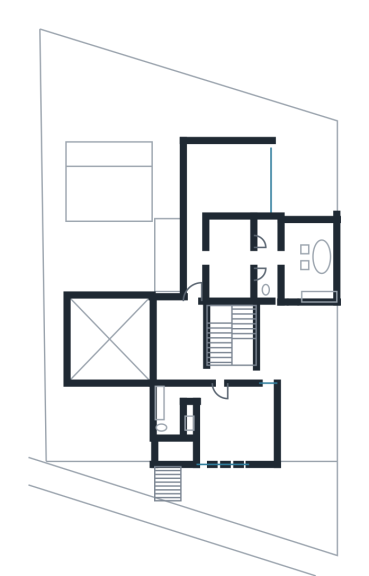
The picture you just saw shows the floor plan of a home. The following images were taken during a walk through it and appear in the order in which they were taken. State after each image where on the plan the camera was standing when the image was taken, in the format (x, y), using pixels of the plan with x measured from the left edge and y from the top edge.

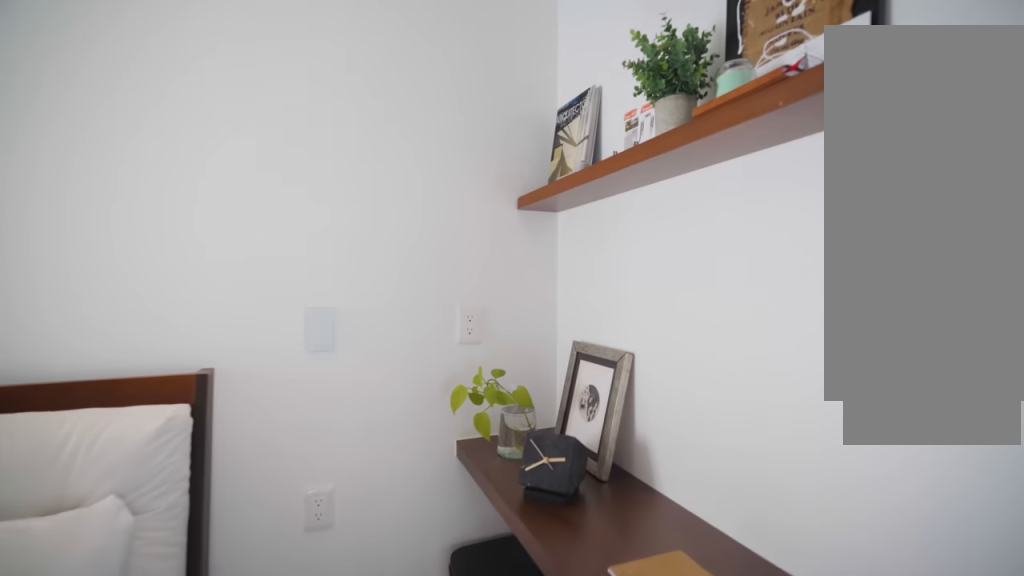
(237, 444)
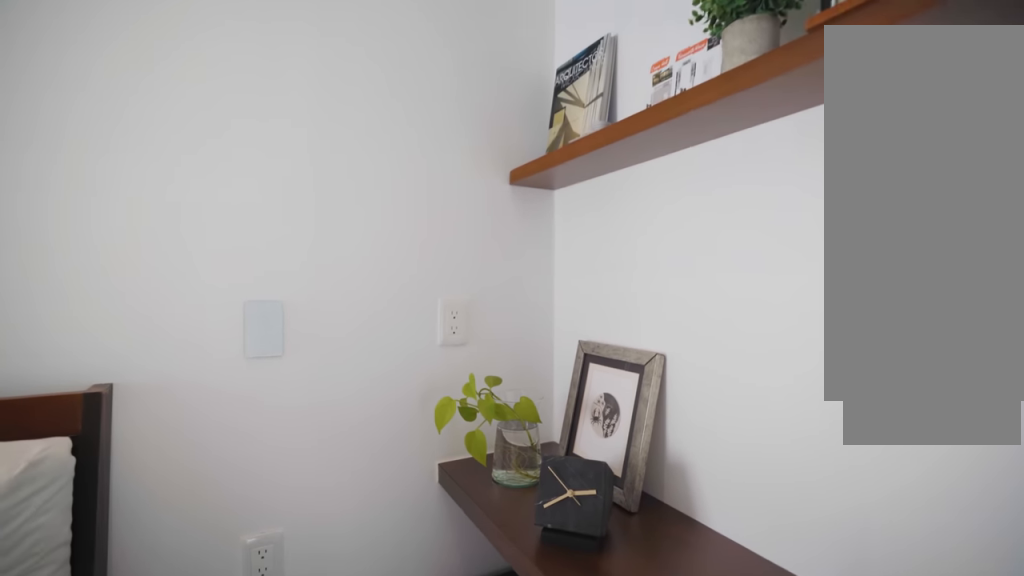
(250, 446)
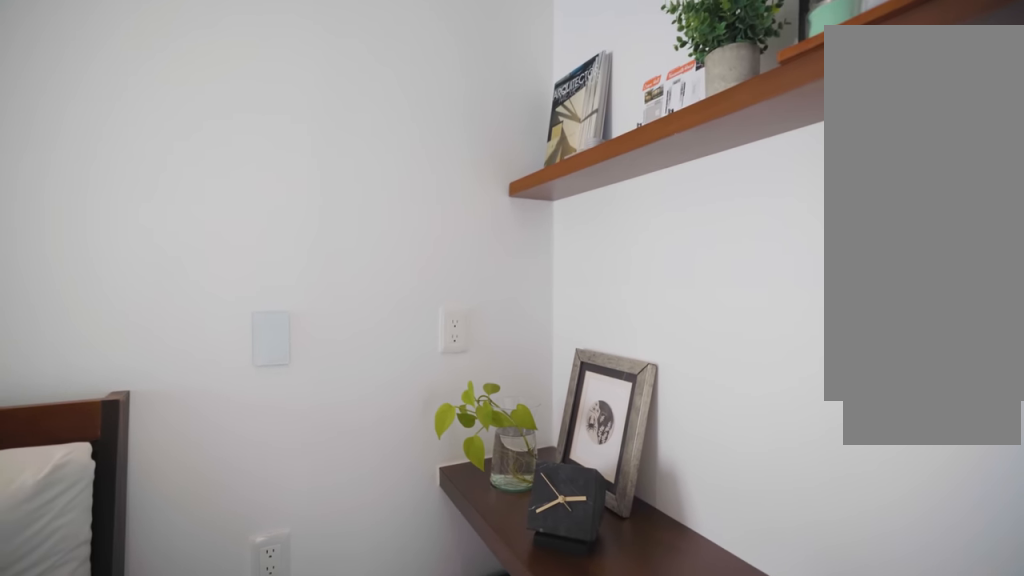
(250, 446)
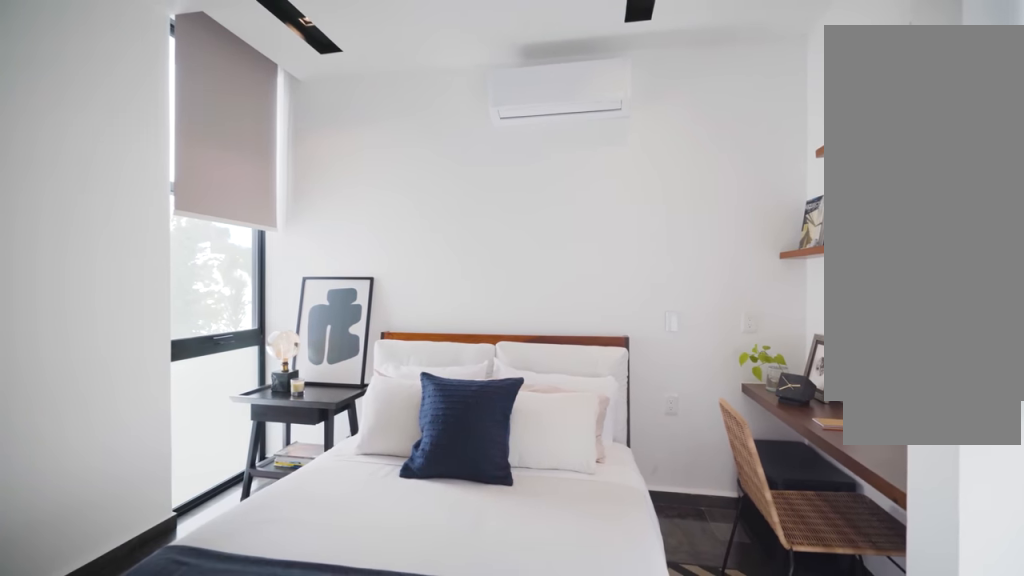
(229, 445)
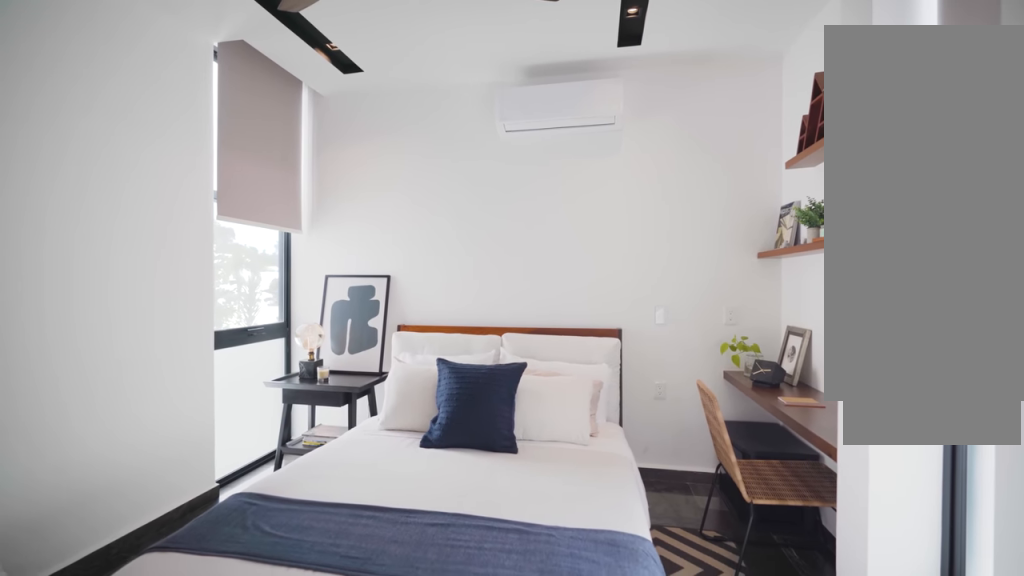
(219, 443)
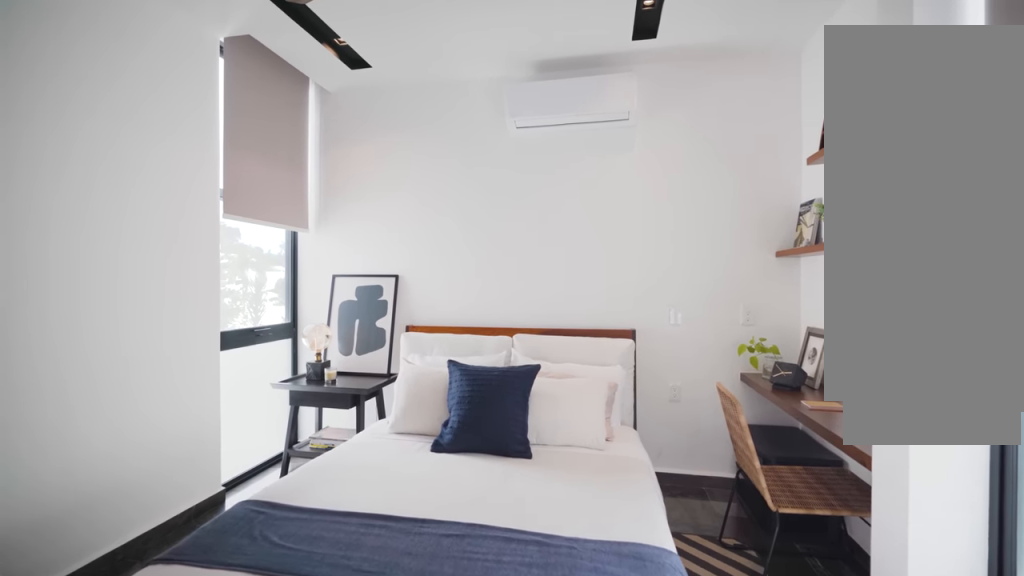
(219, 443)
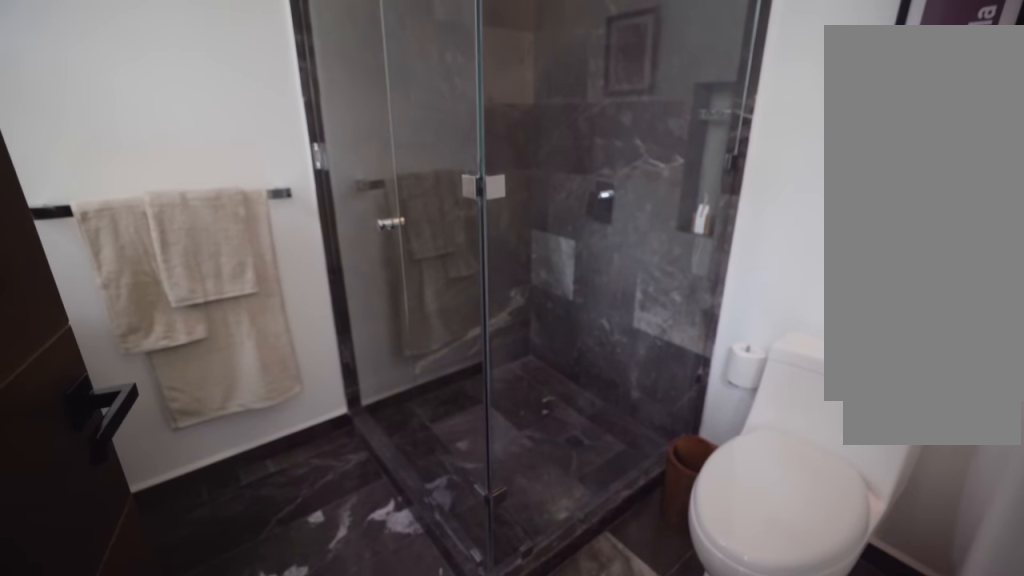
(173, 441)
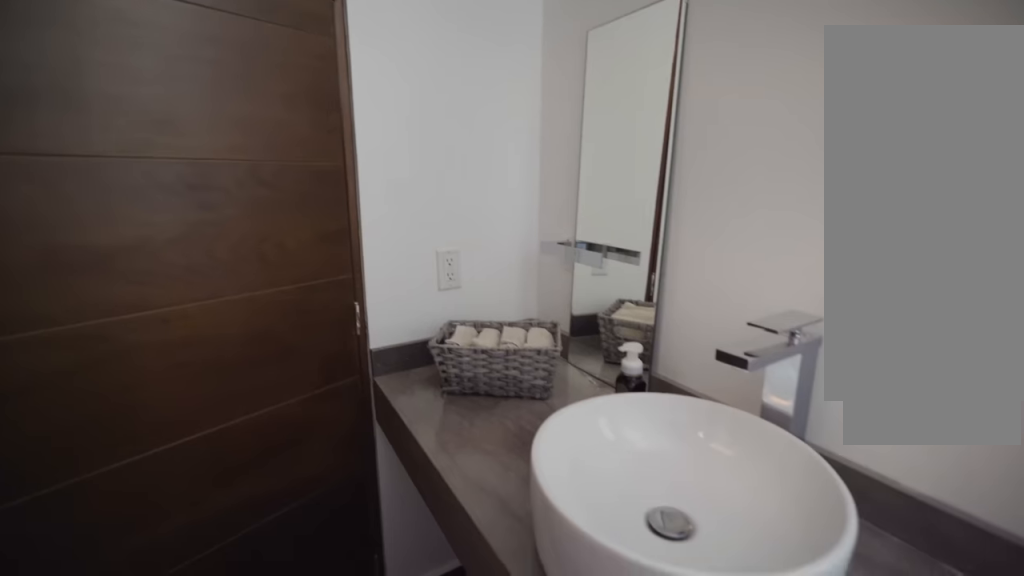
(171, 419)
